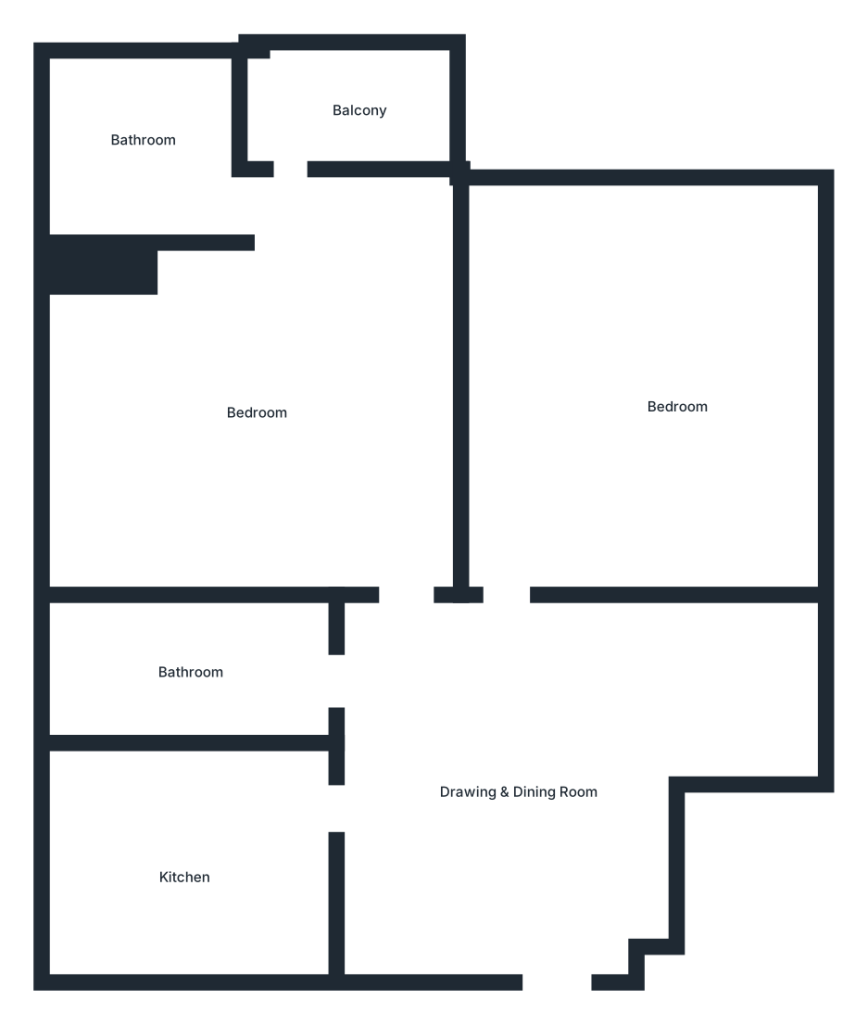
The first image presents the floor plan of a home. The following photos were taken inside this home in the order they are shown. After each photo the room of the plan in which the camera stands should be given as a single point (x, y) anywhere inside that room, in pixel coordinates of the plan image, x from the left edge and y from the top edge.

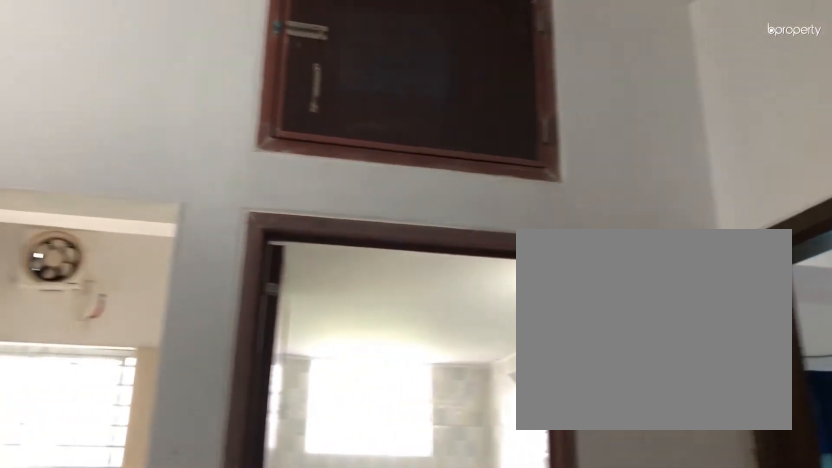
(506, 751)
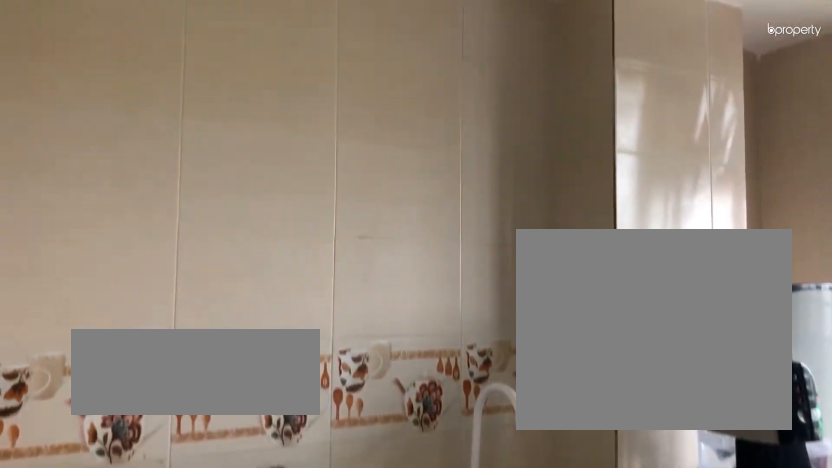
(174, 849)
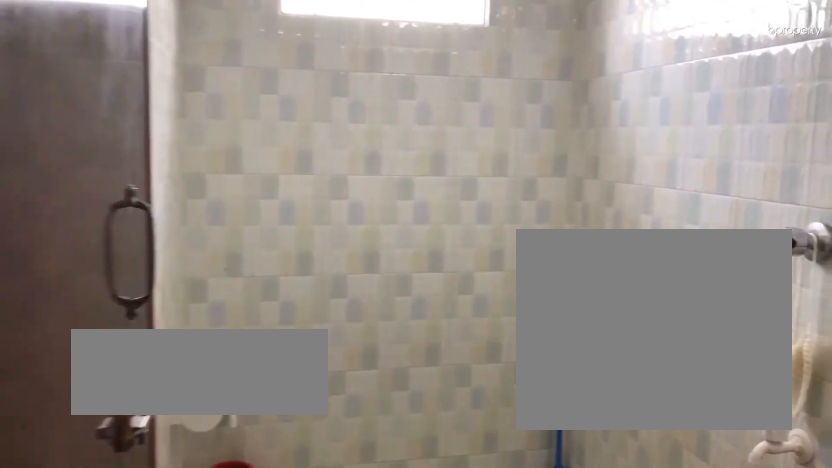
(205, 669)
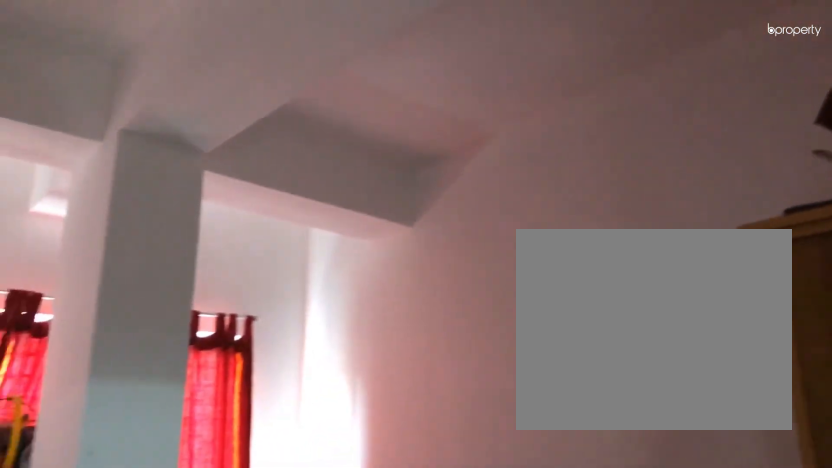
(617, 376)
